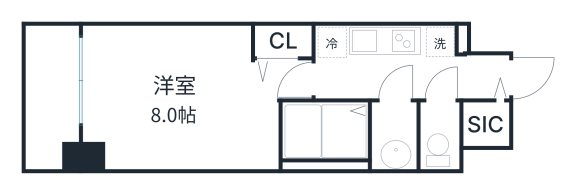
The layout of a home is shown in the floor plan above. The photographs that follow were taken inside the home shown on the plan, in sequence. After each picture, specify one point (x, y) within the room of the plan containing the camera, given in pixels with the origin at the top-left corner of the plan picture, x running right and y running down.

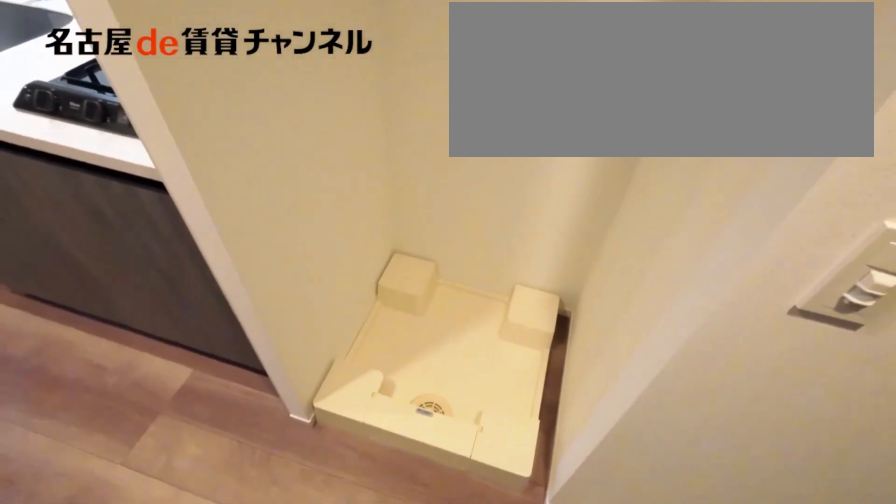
(445, 40)
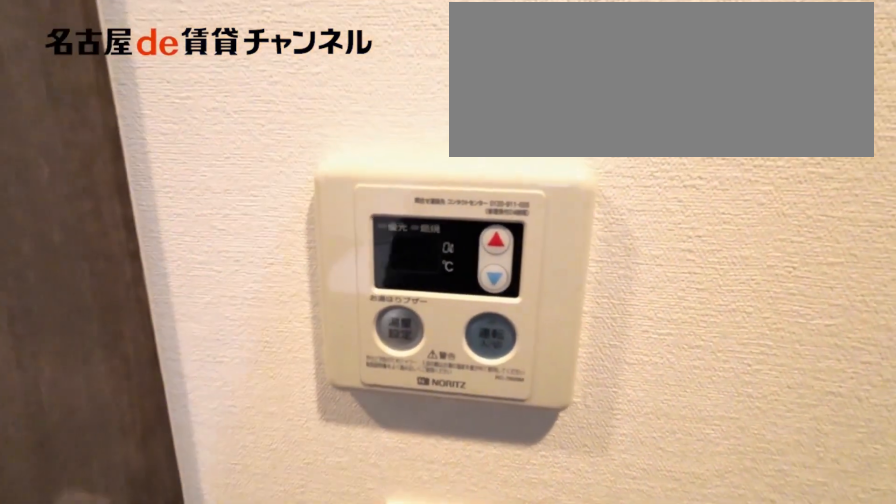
(387, 78)
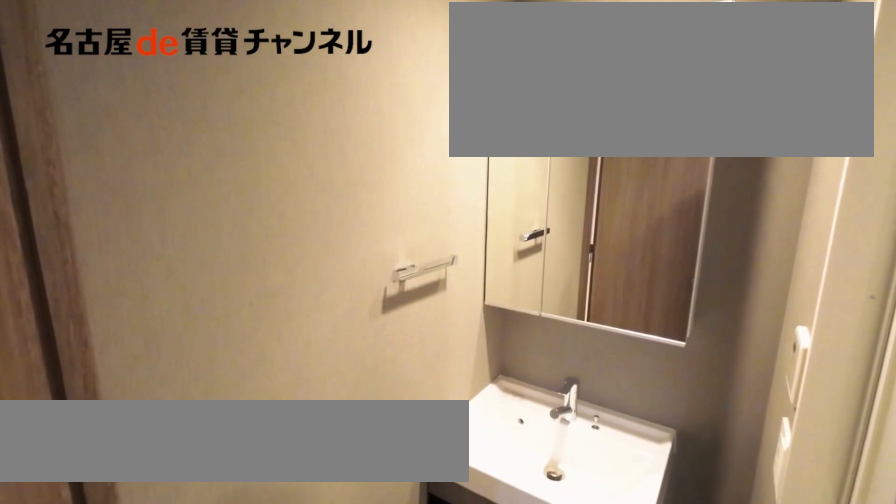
(393, 134)
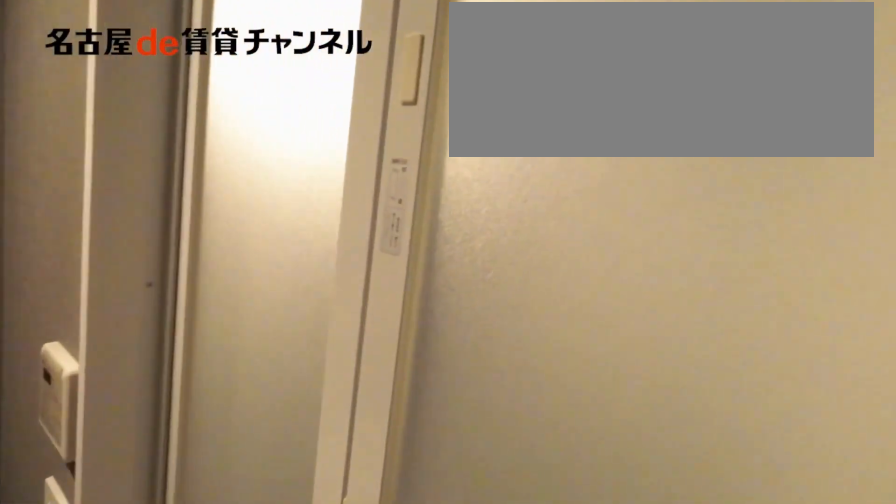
(393, 134)
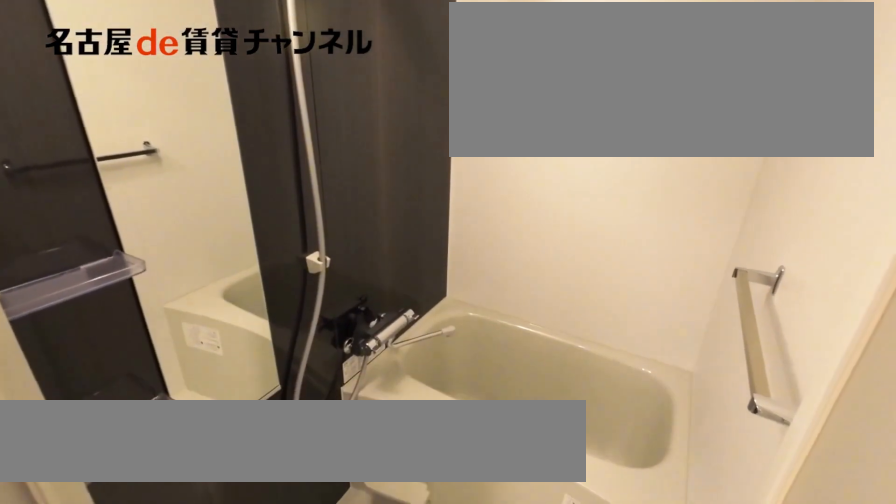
(326, 131)
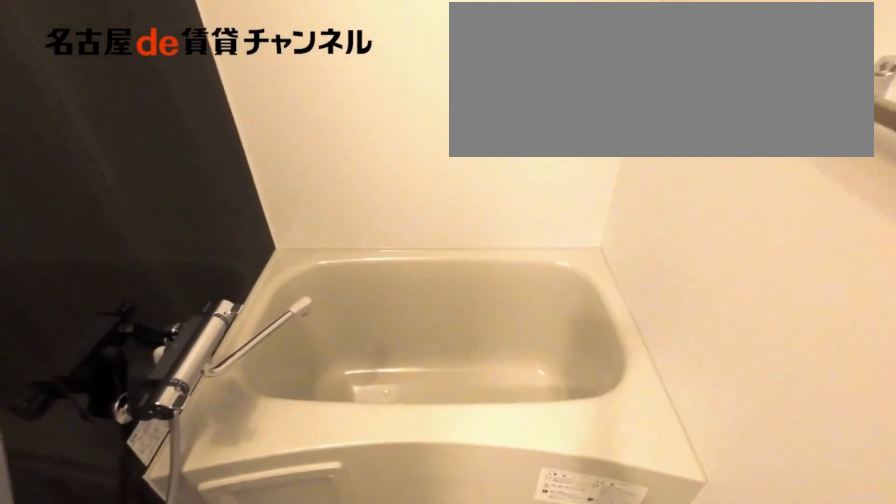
(326, 131)
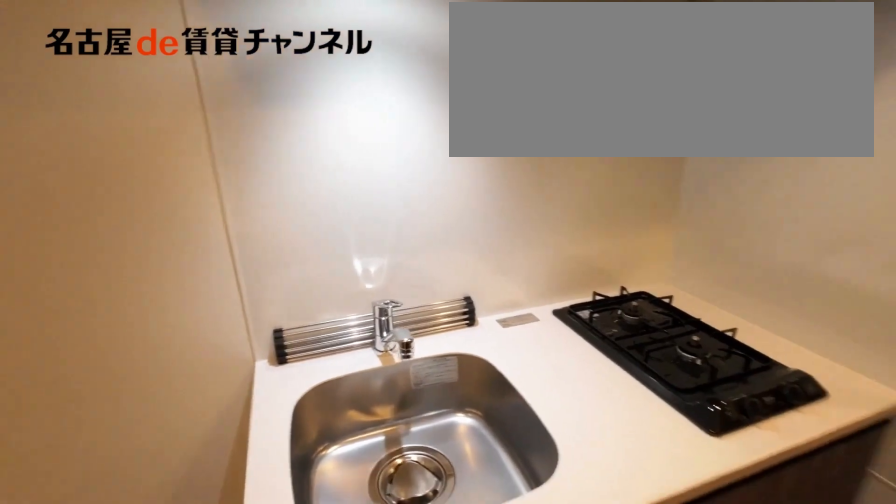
(388, 79)
